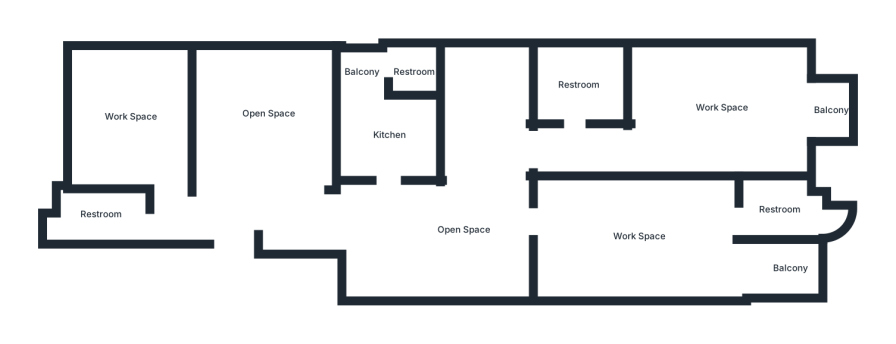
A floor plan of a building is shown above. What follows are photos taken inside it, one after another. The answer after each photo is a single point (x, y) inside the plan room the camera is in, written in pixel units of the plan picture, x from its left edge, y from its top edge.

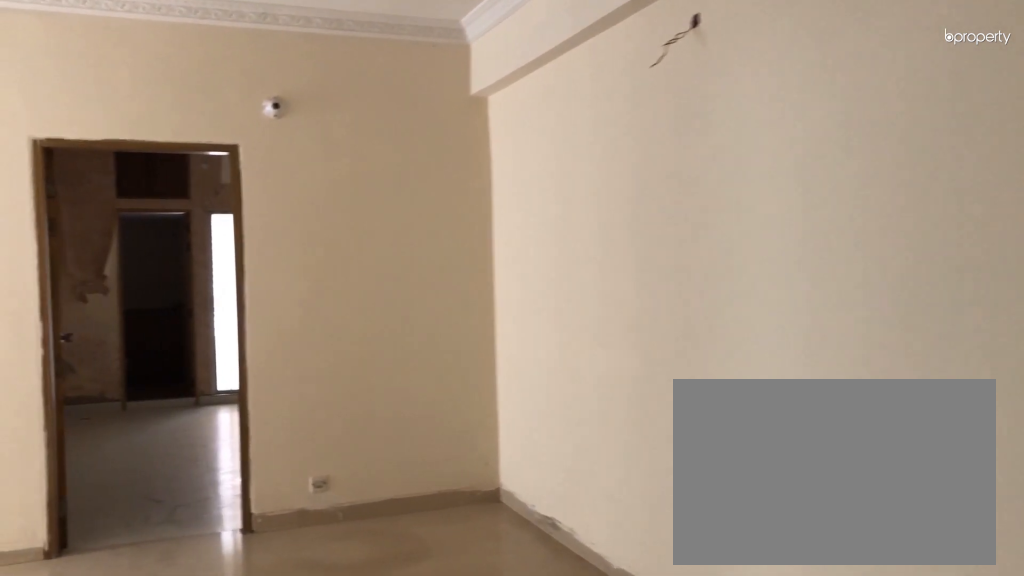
(463, 231)
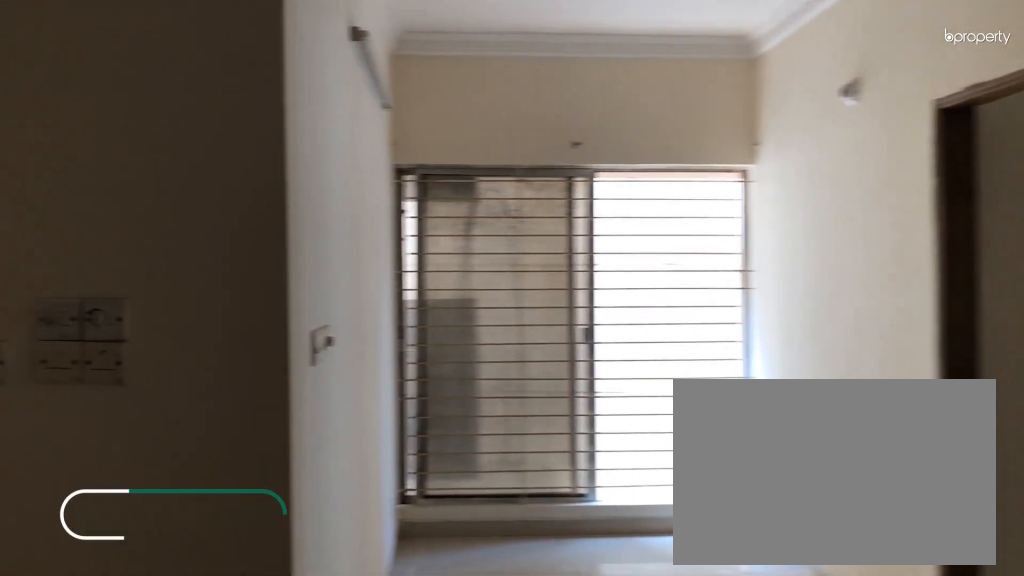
(463, 231)
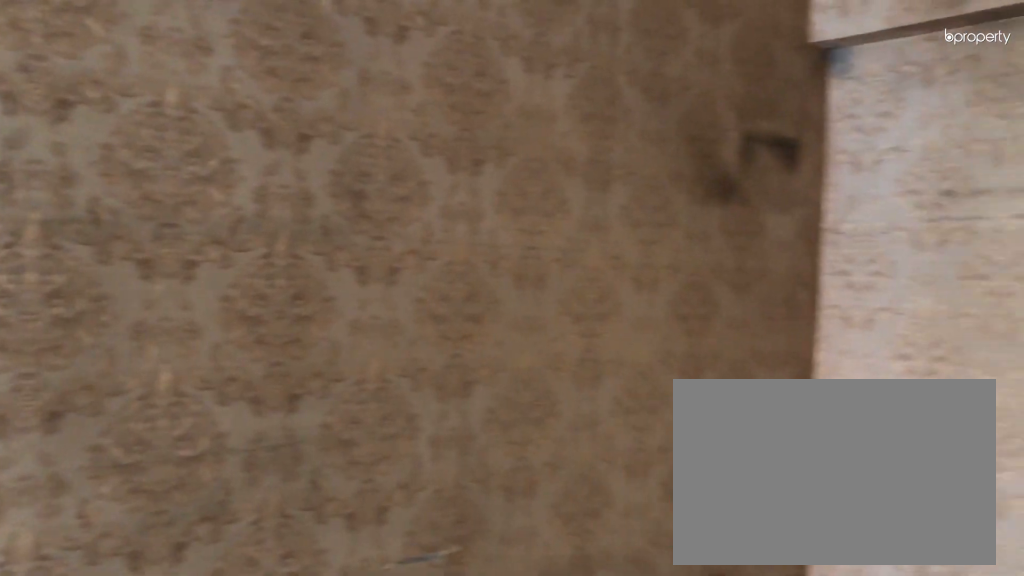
(638, 238)
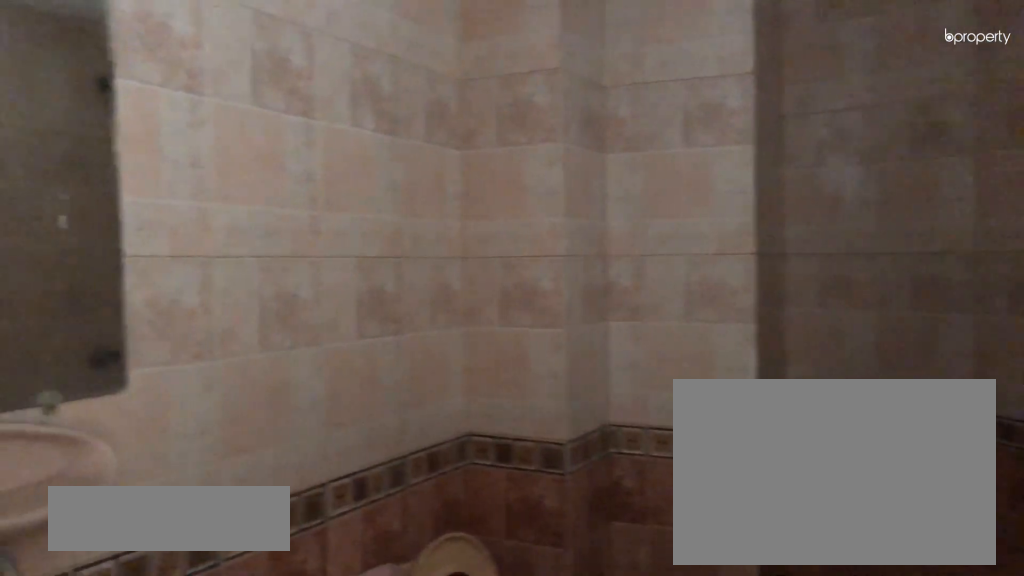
(779, 213)
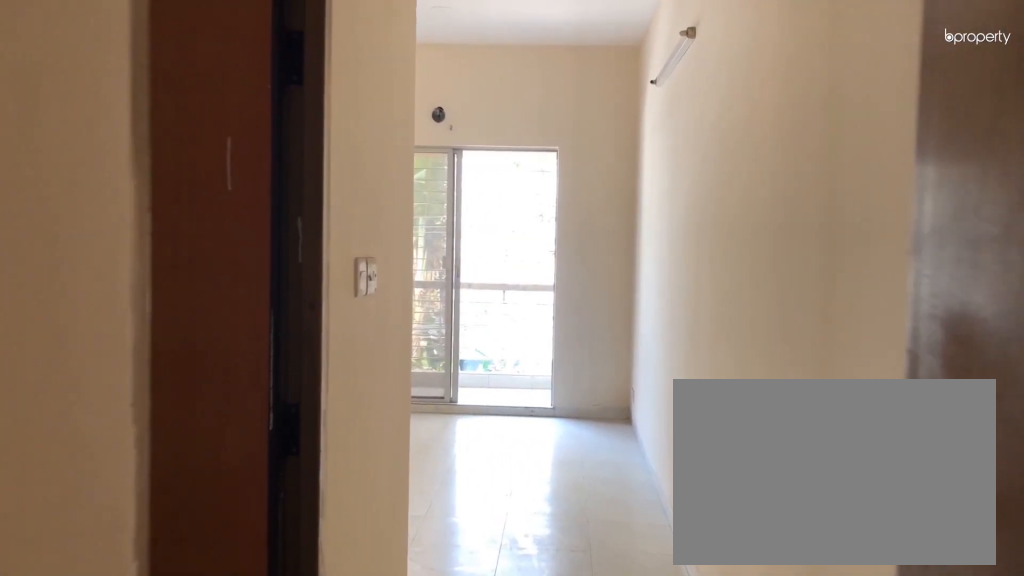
(561, 150)
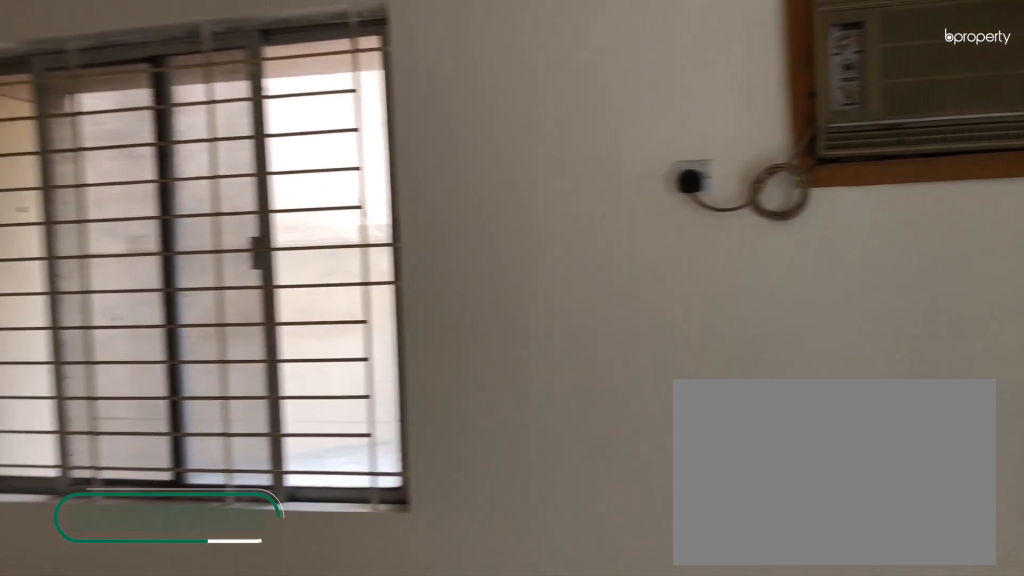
(721, 108)
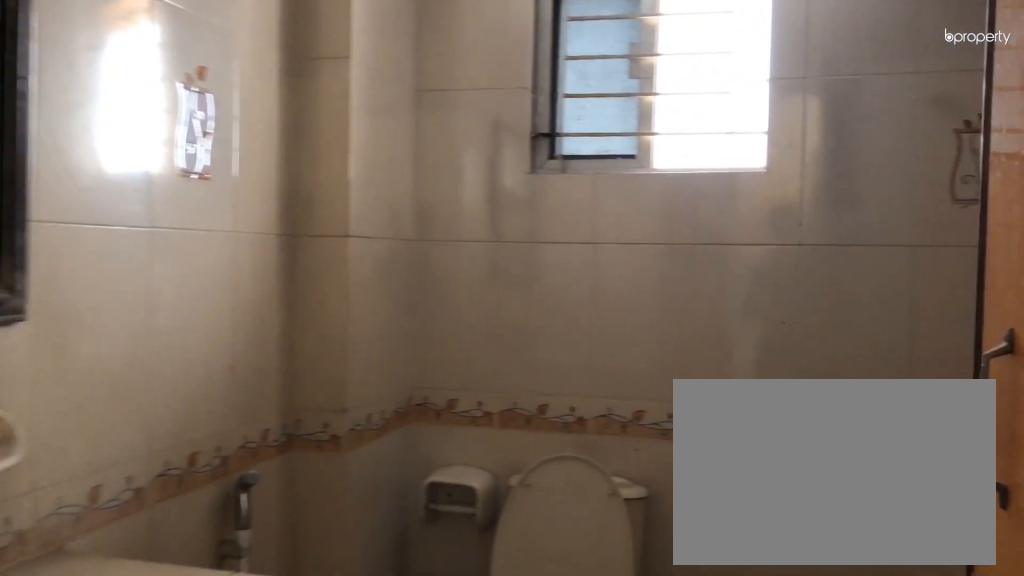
(578, 117)
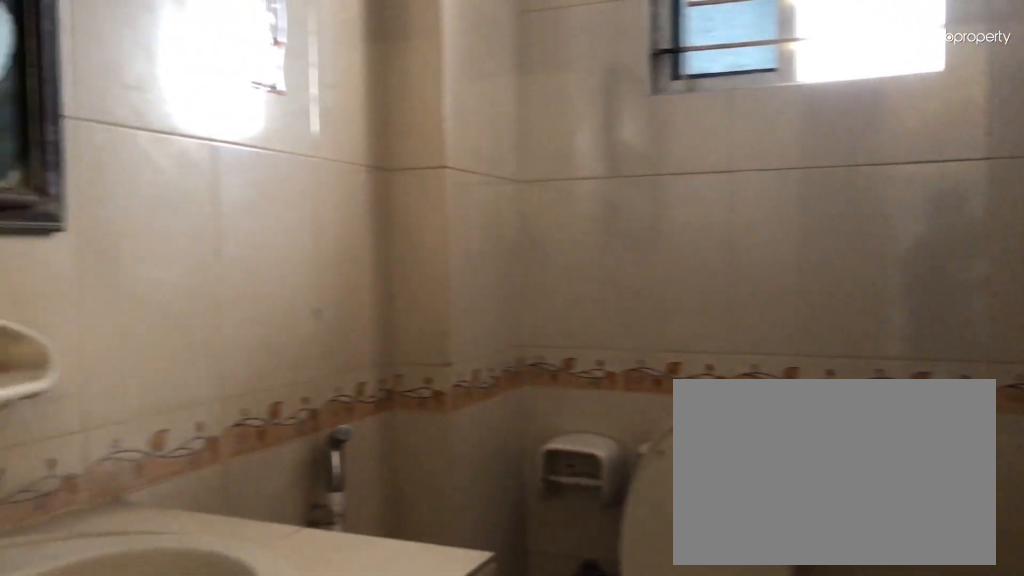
(579, 86)
